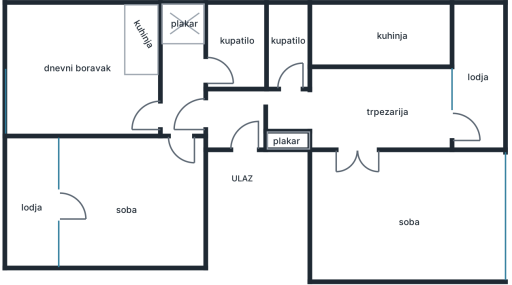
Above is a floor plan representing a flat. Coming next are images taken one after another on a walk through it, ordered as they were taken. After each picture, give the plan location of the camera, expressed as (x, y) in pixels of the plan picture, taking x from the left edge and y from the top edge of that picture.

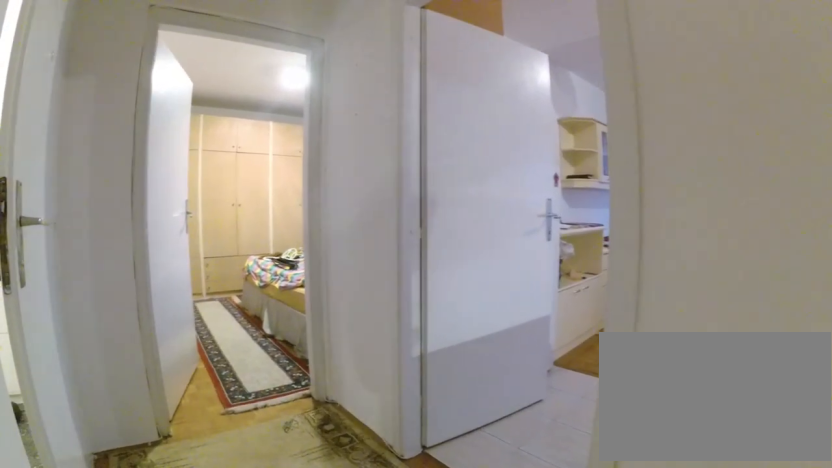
(185, 46)
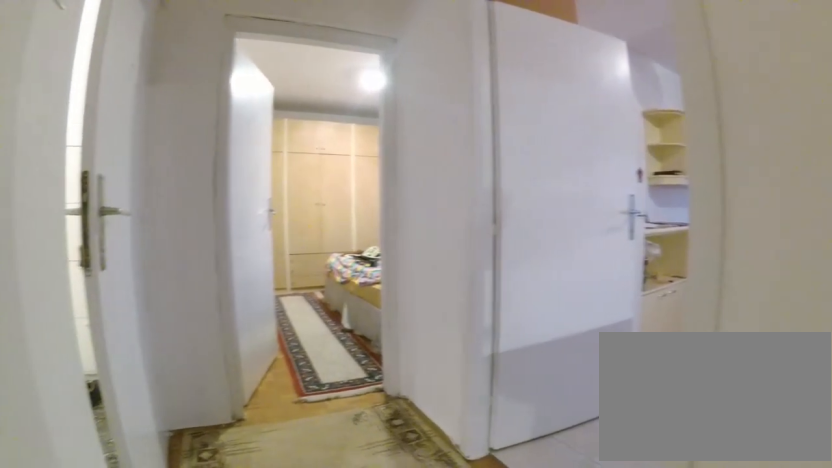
(186, 49)
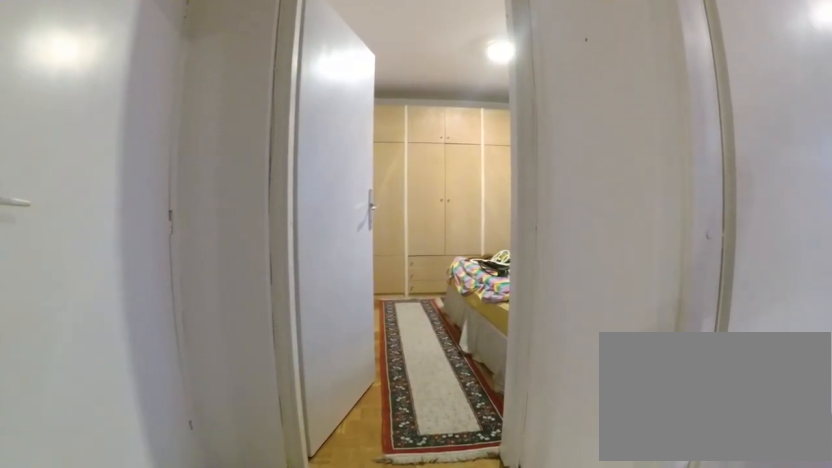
(186, 69)
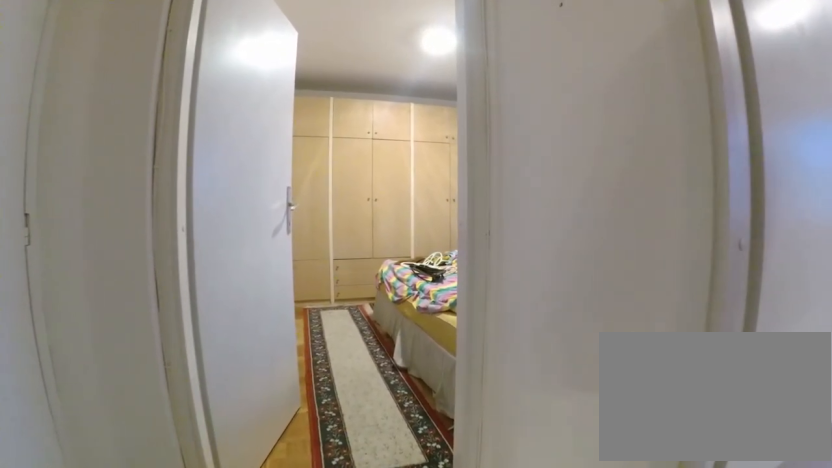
(187, 79)
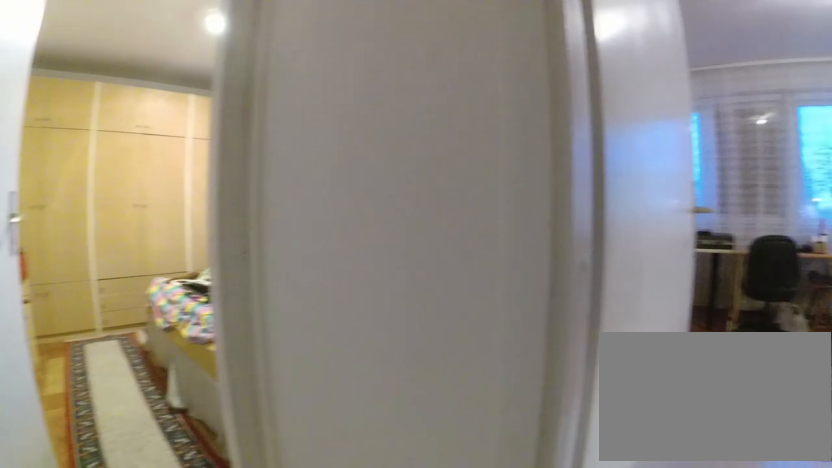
(190, 92)
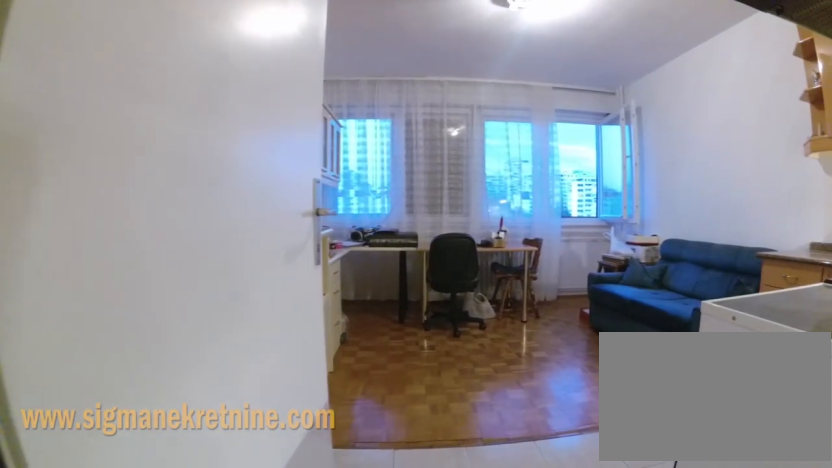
(184, 117)
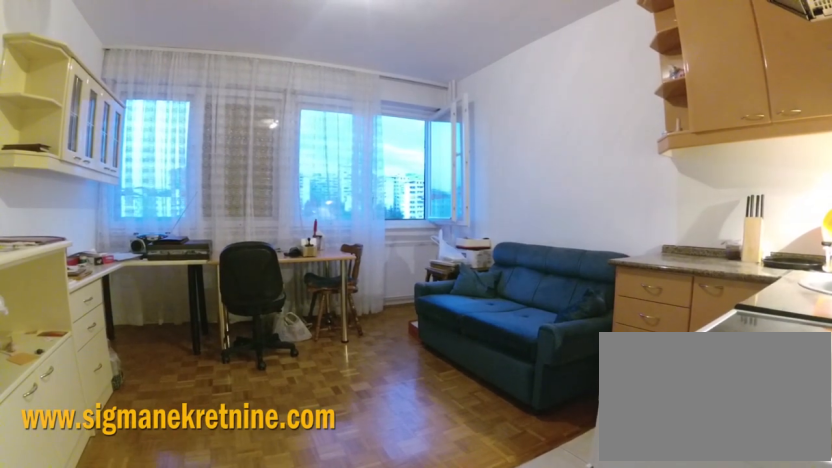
(170, 120)
